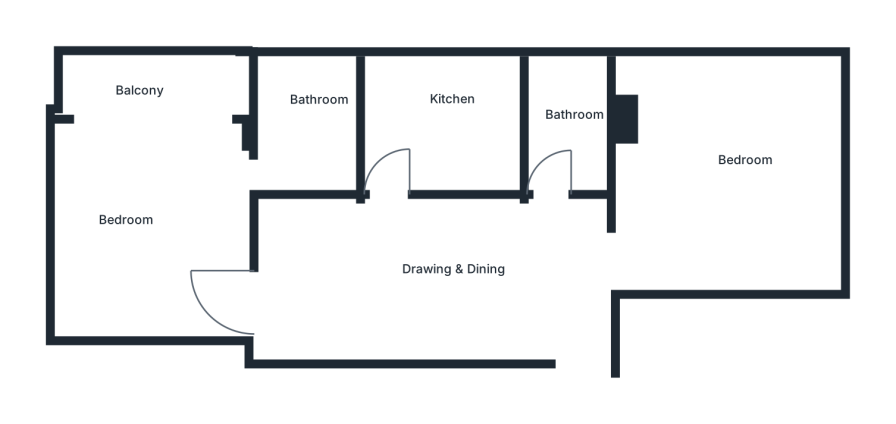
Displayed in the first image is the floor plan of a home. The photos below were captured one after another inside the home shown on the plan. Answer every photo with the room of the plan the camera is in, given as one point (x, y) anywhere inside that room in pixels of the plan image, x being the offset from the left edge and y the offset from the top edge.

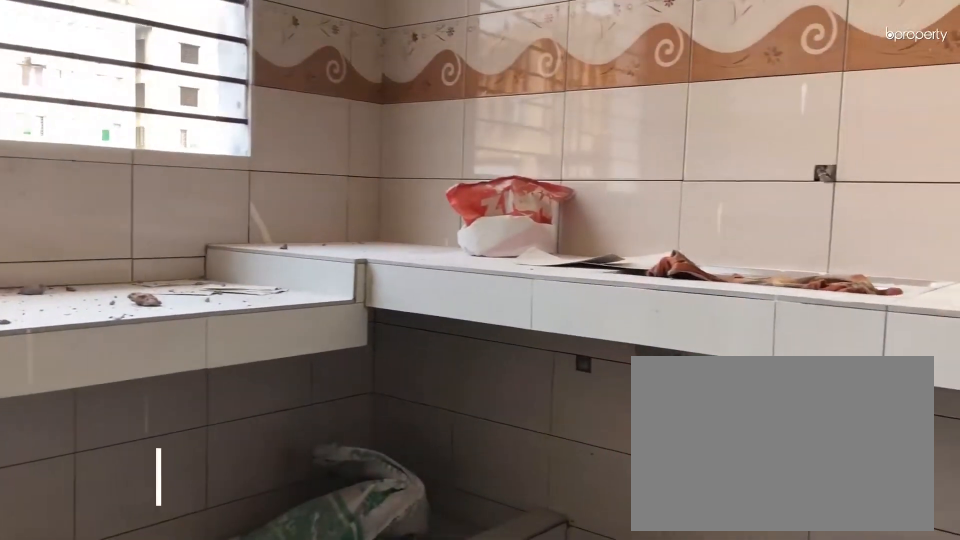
(438, 130)
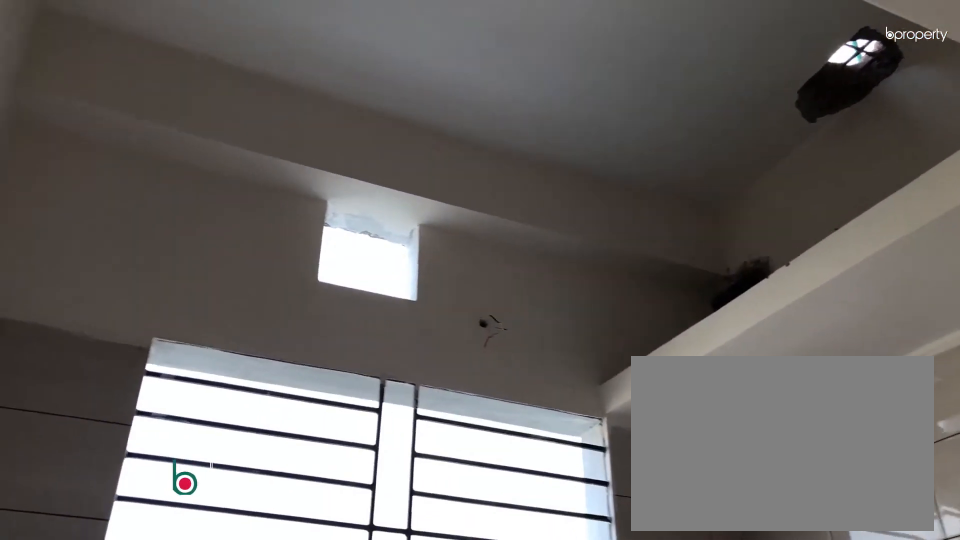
(438, 130)
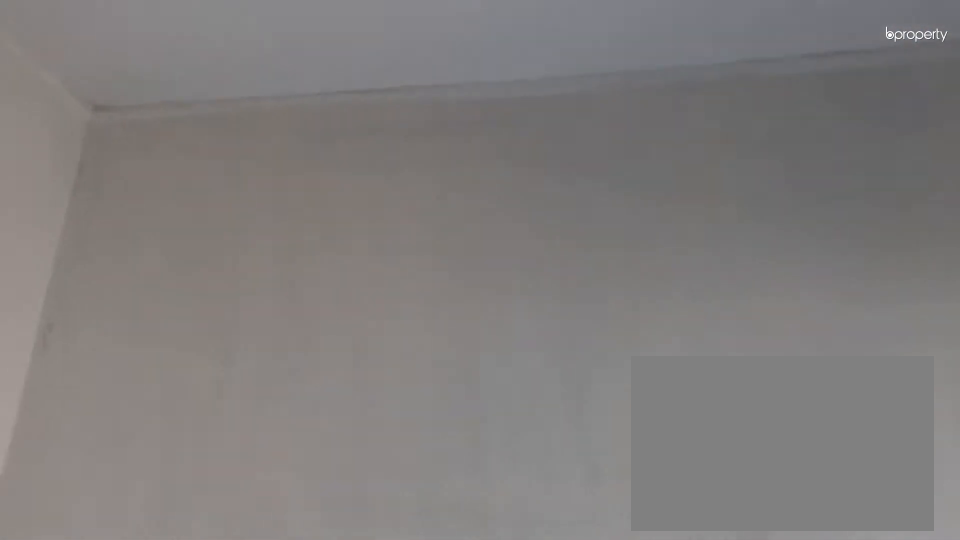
(159, 185)
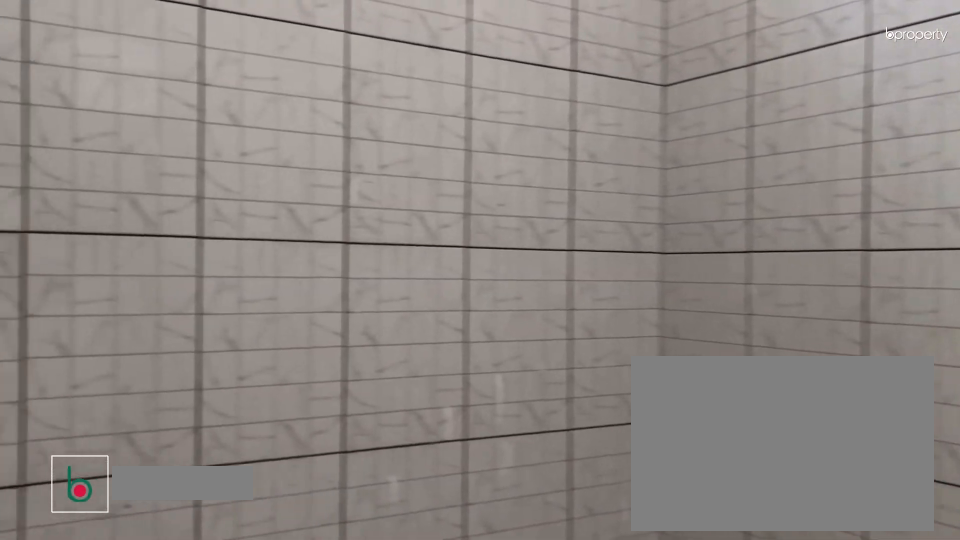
(317, 129)
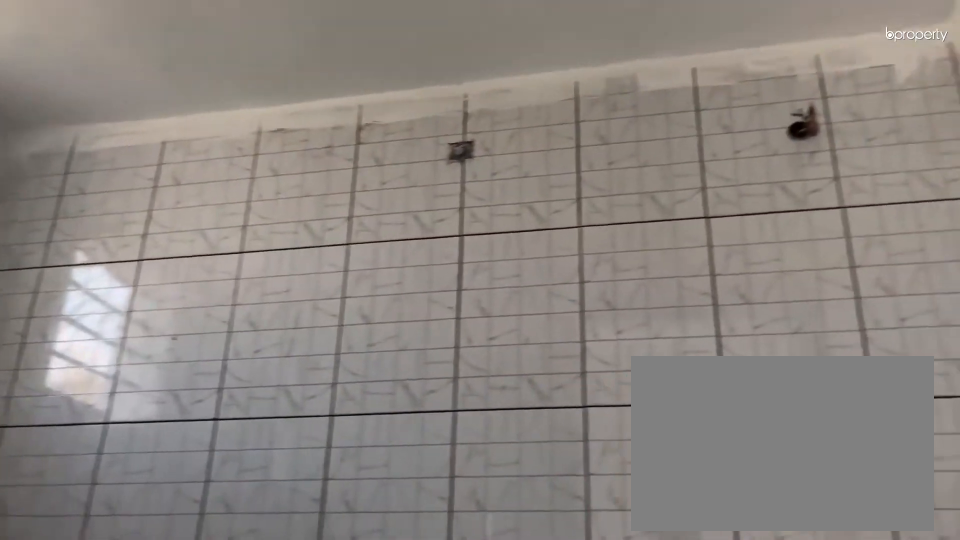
(317, 129)
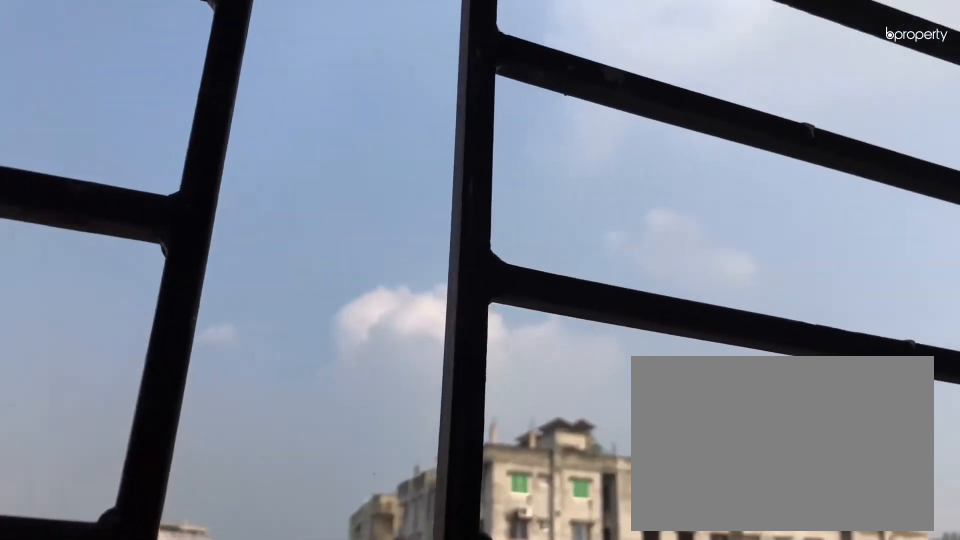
(155, 89)
